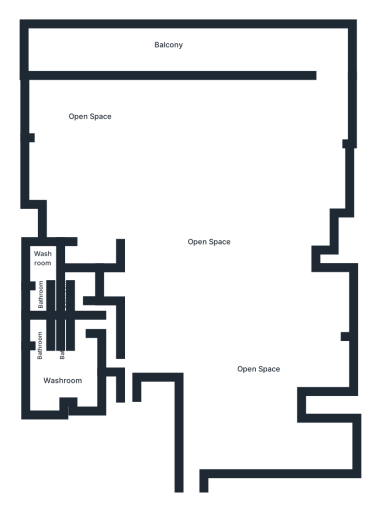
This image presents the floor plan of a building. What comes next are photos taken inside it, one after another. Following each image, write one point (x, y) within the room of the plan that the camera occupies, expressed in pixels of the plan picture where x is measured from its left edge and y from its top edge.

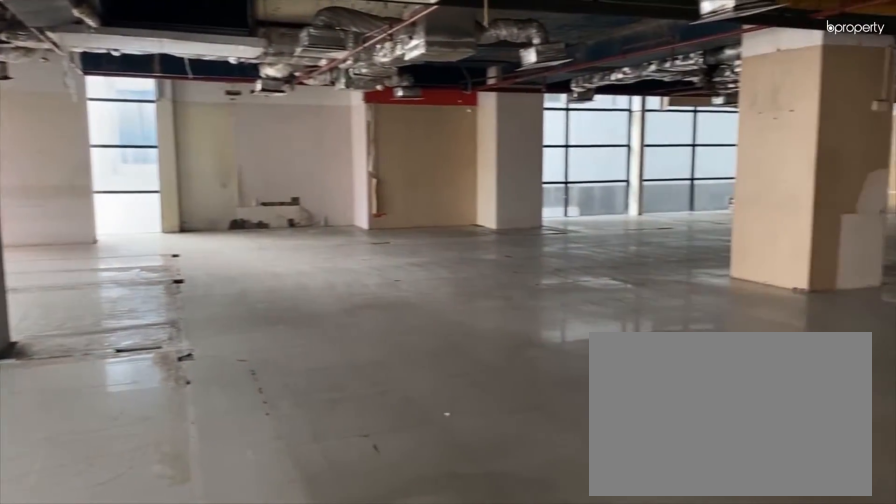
(274, 124)
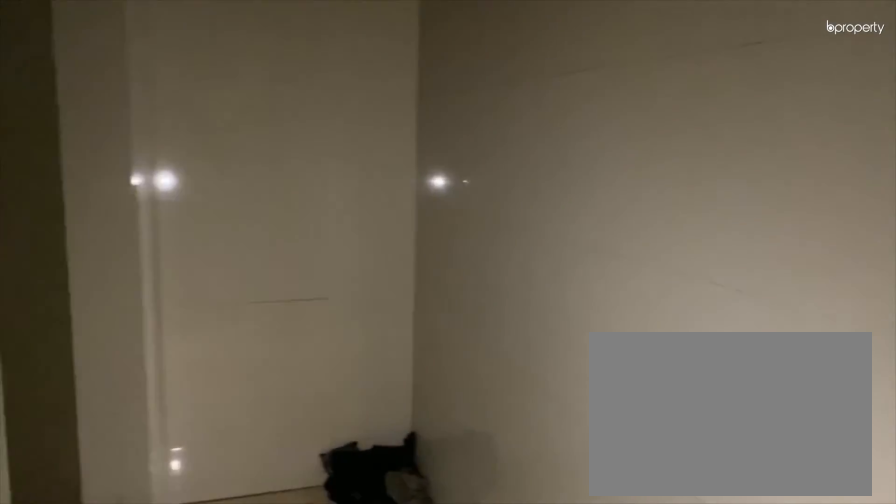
(109, 341)
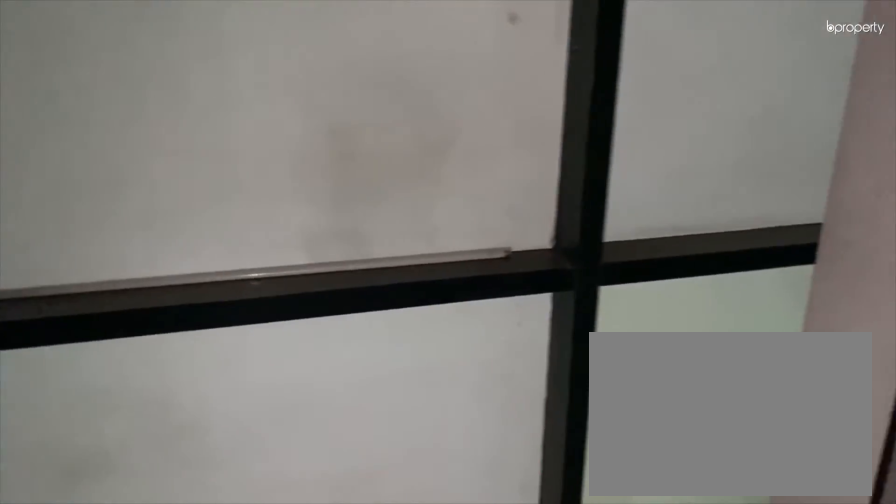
(75, 368)
